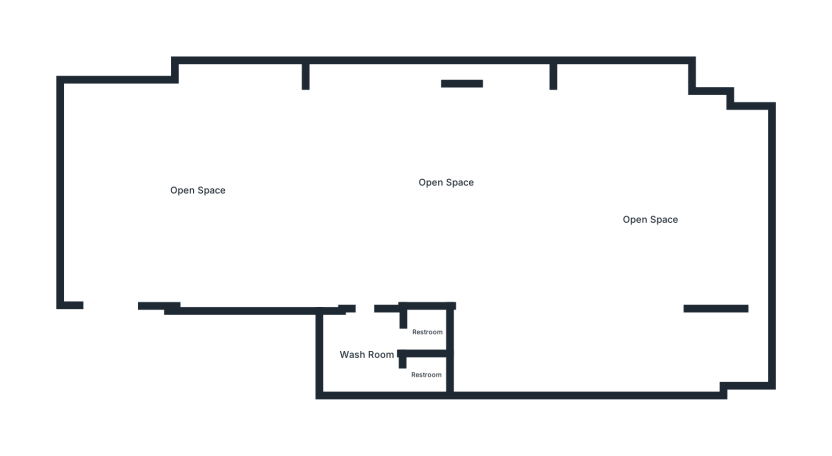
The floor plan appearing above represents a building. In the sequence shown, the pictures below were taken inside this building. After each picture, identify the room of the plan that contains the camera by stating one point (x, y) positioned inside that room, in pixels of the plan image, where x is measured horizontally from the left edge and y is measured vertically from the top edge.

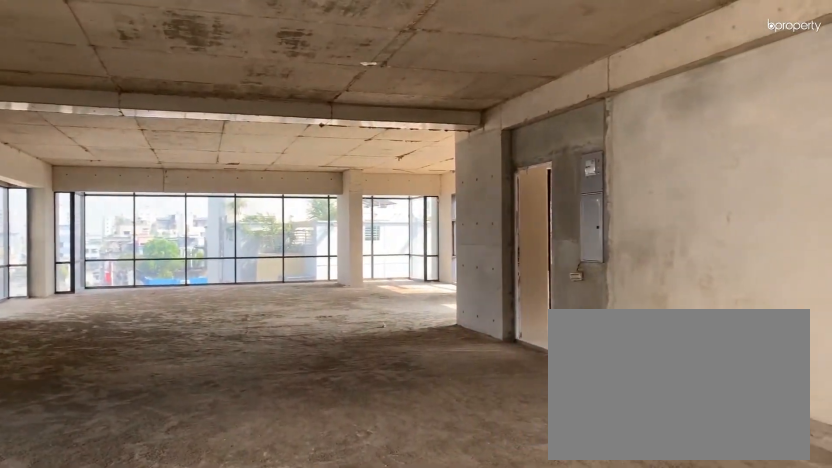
(199, 191)
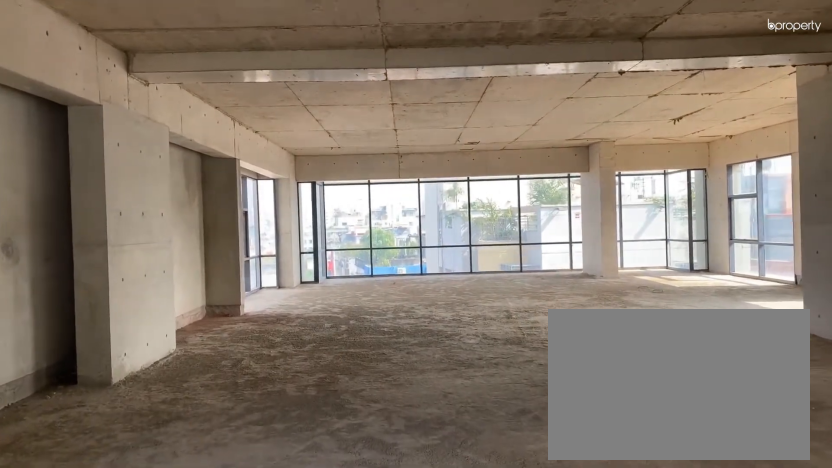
(448, 182)
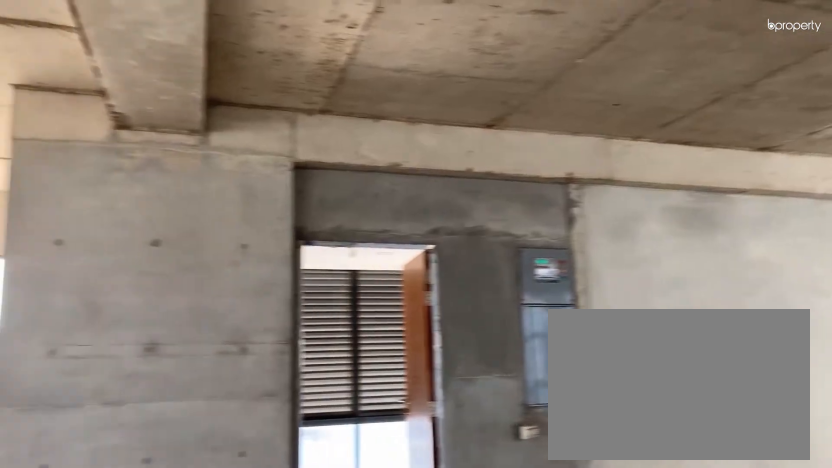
(448, 182)
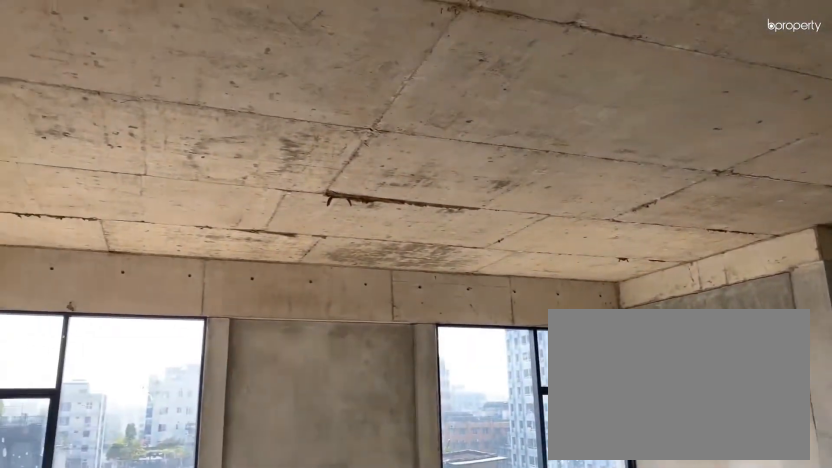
(653, 219)
